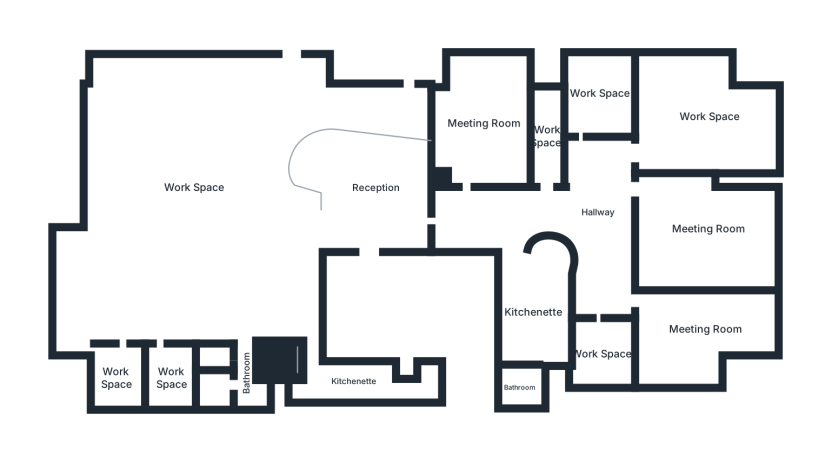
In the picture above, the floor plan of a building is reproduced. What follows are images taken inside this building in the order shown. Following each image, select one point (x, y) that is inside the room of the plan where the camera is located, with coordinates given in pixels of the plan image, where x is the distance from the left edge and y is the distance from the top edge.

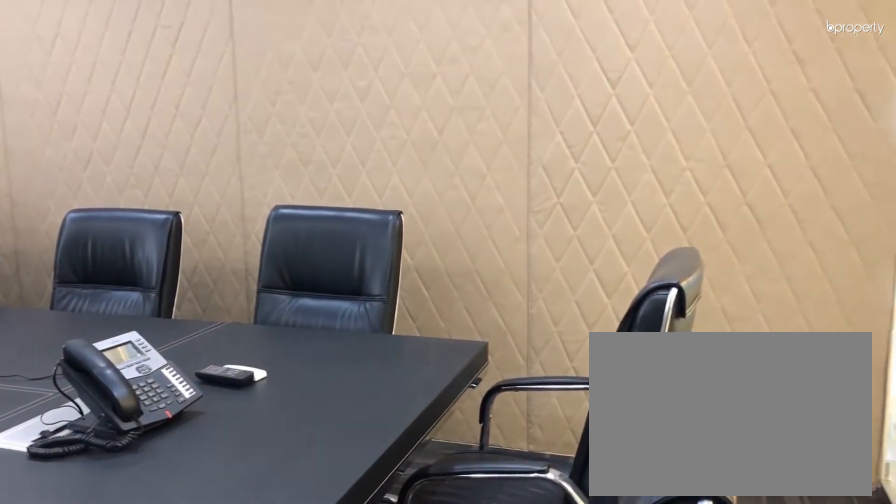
(485, 123)
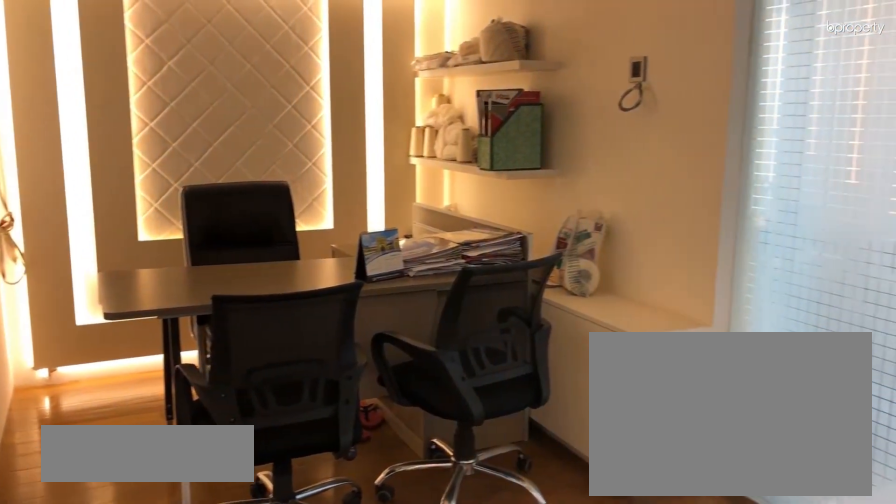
(548, 138)
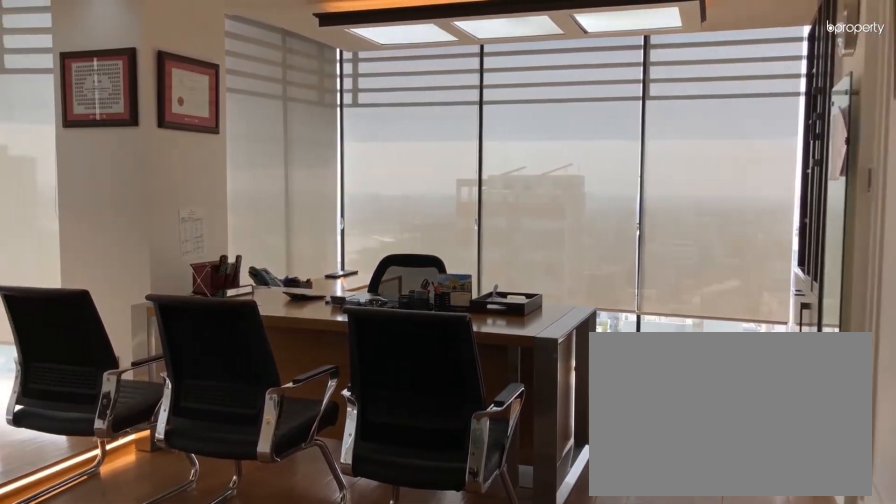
(710, 117)
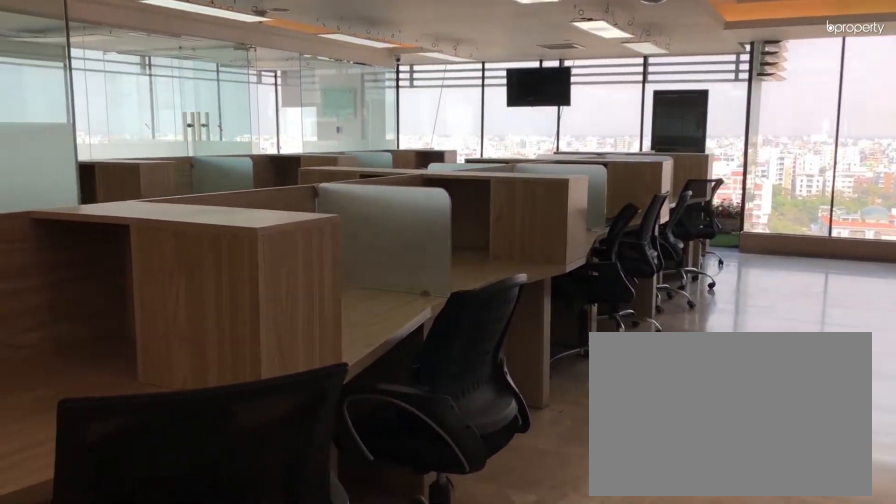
(193, 187)
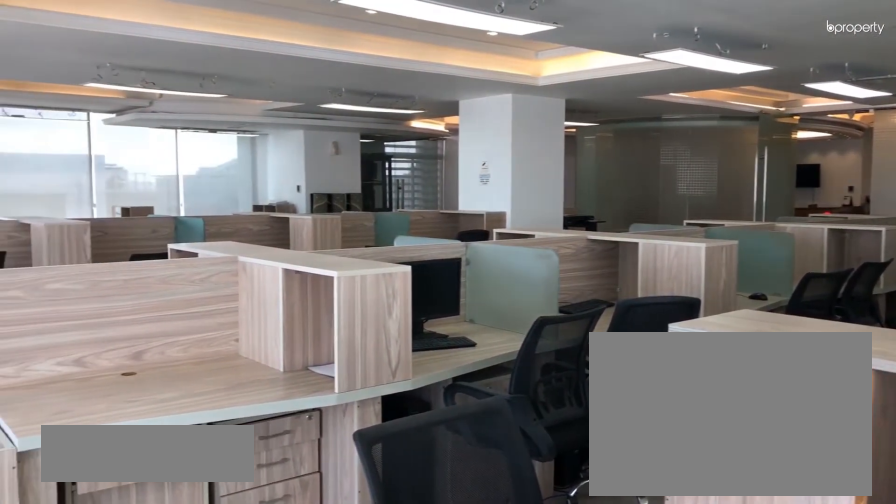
(194, 187)
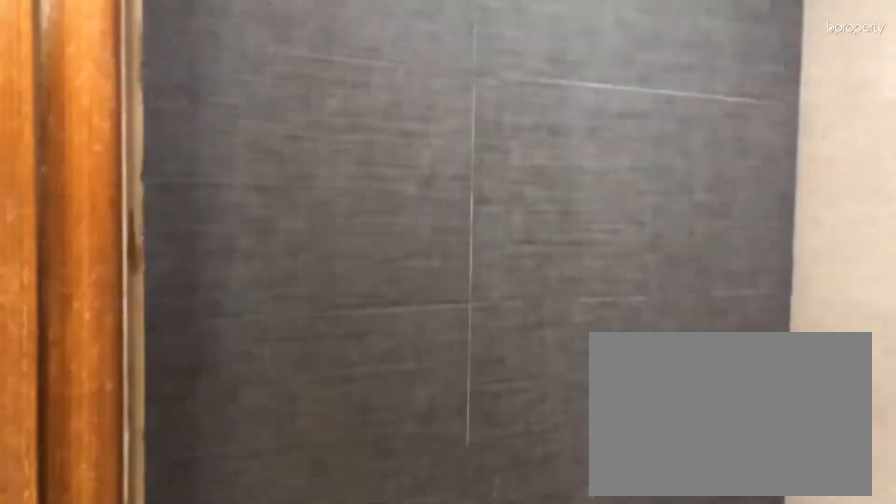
(215, 390)
